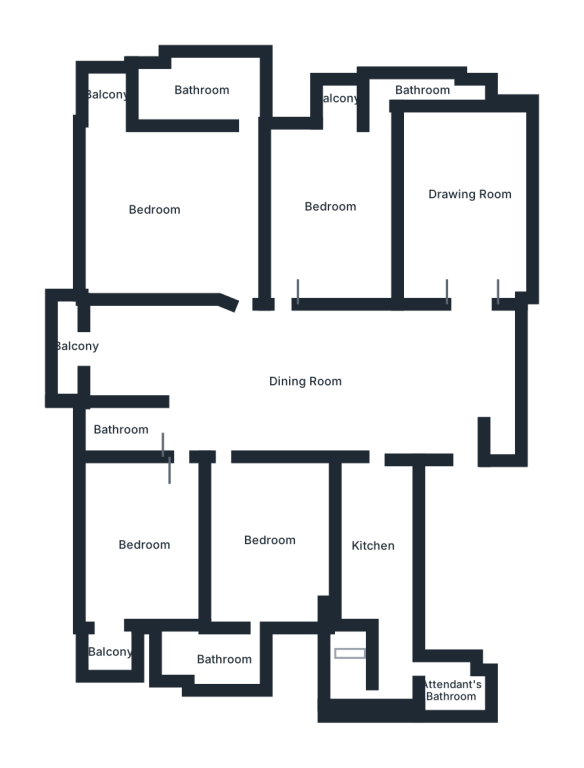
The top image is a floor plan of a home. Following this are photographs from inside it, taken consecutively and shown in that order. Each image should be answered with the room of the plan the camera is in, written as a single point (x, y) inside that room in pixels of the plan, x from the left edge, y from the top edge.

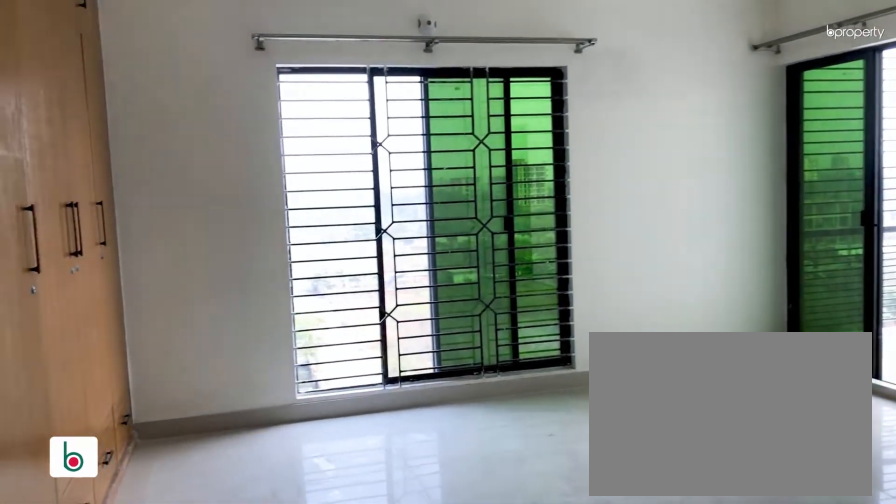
(150, 215)
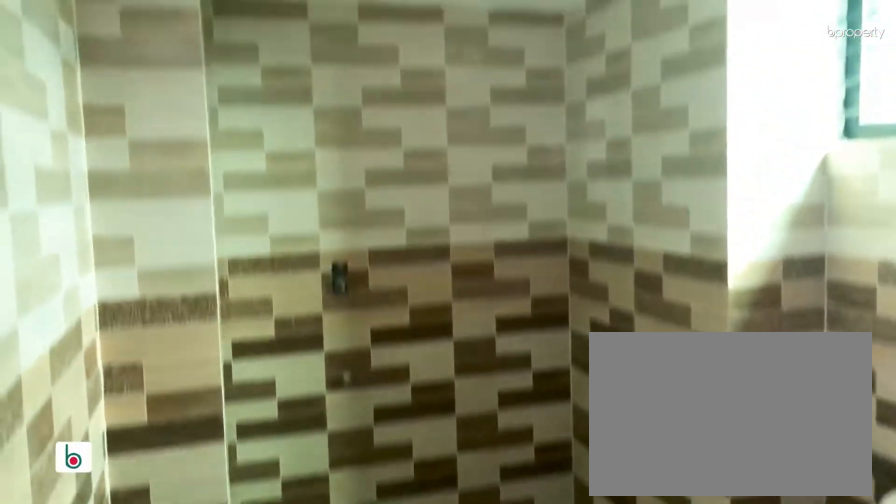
(200, 92)
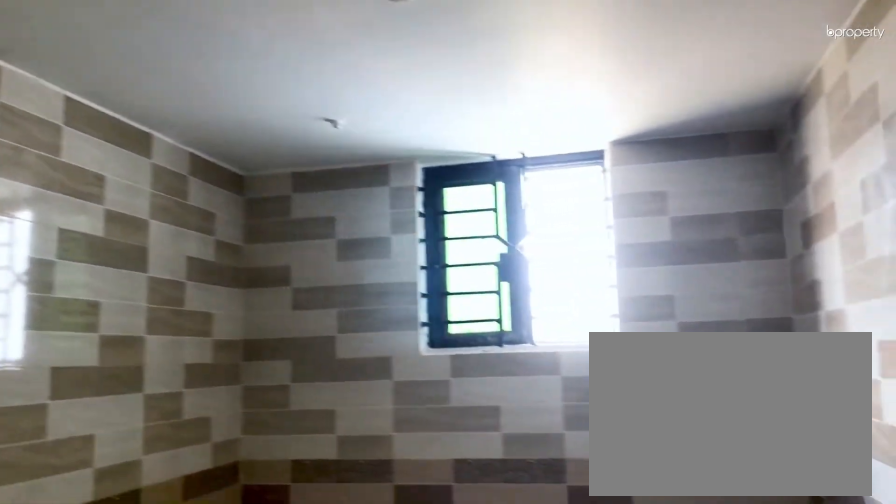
(118, 428)
